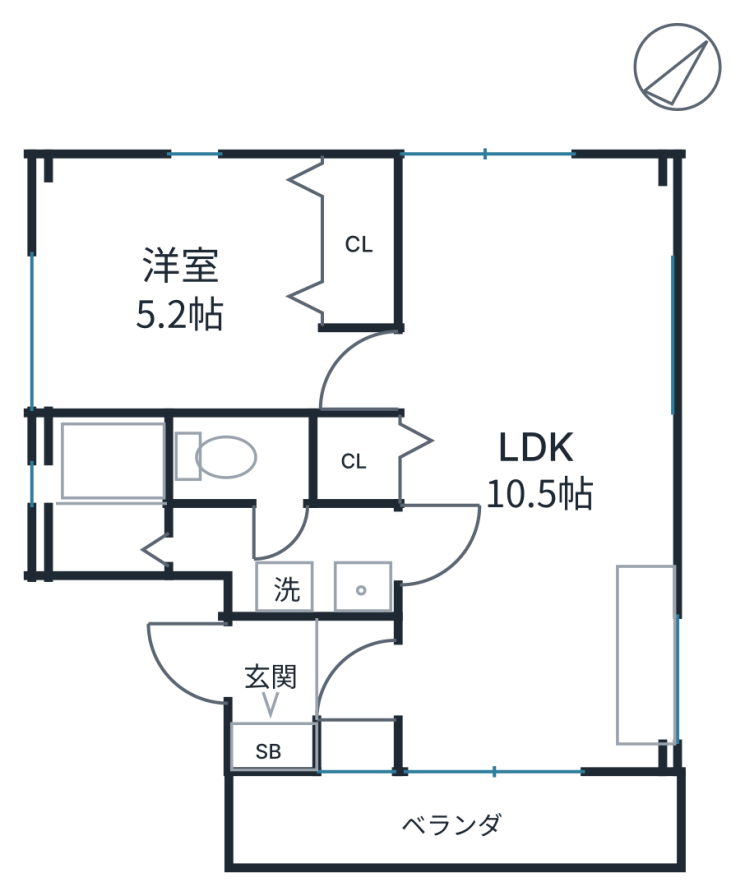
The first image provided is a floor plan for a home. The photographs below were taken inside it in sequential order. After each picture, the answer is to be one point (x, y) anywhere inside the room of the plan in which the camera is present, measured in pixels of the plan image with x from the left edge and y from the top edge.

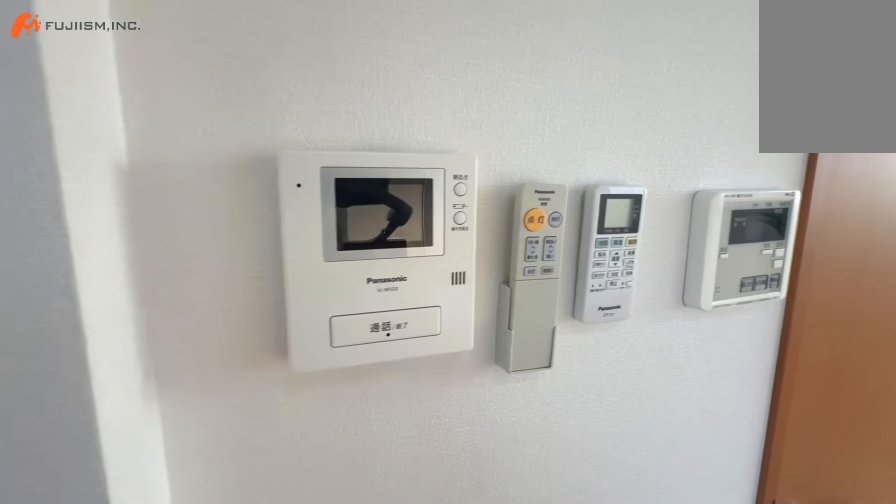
(528, 477)
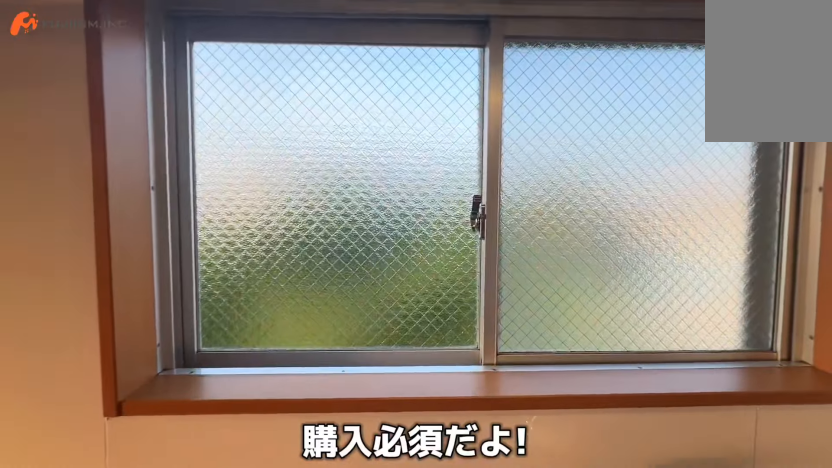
(528, 478)
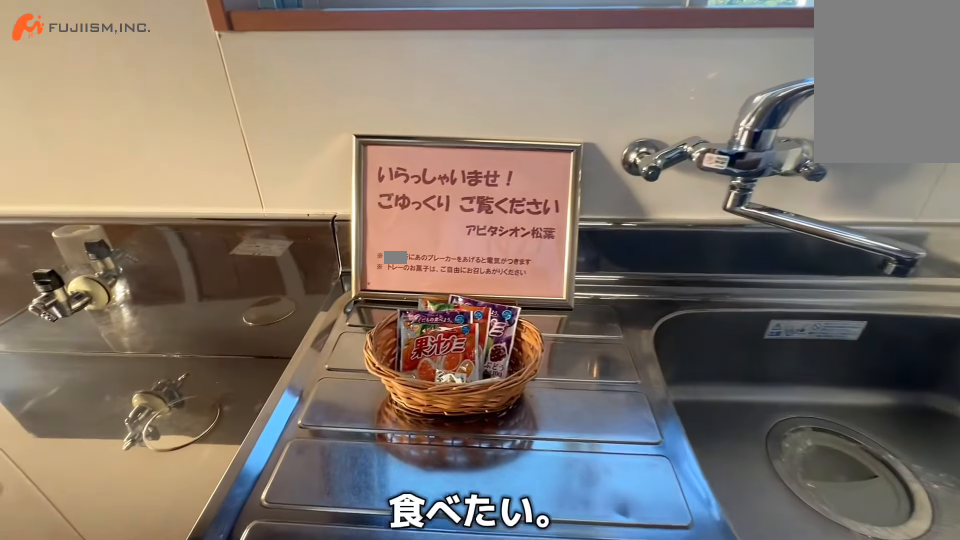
(639, 652)
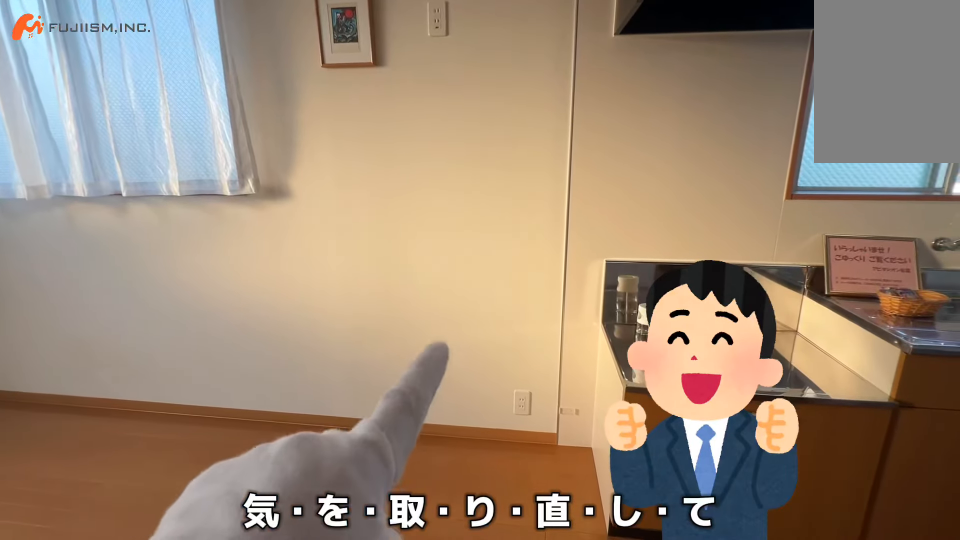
(638, 510)
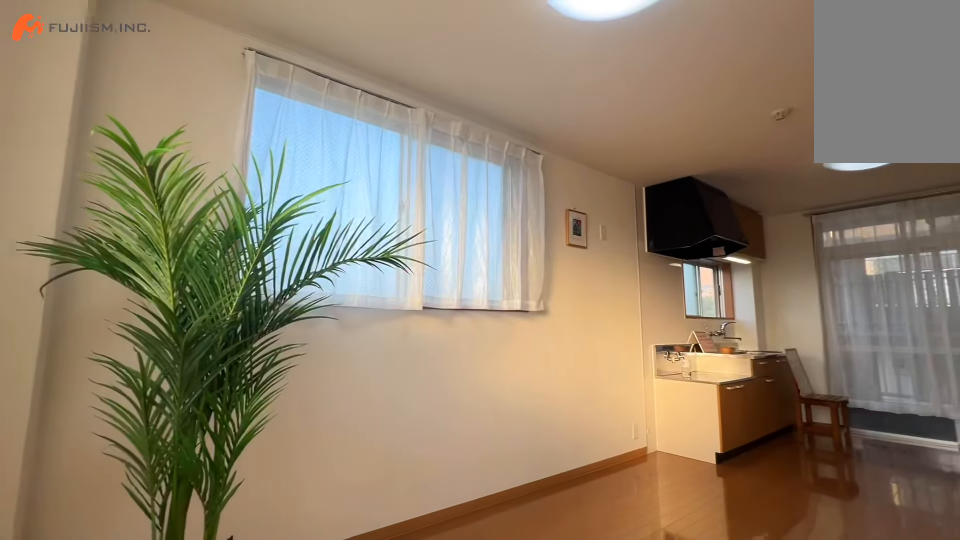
(514, 462)
